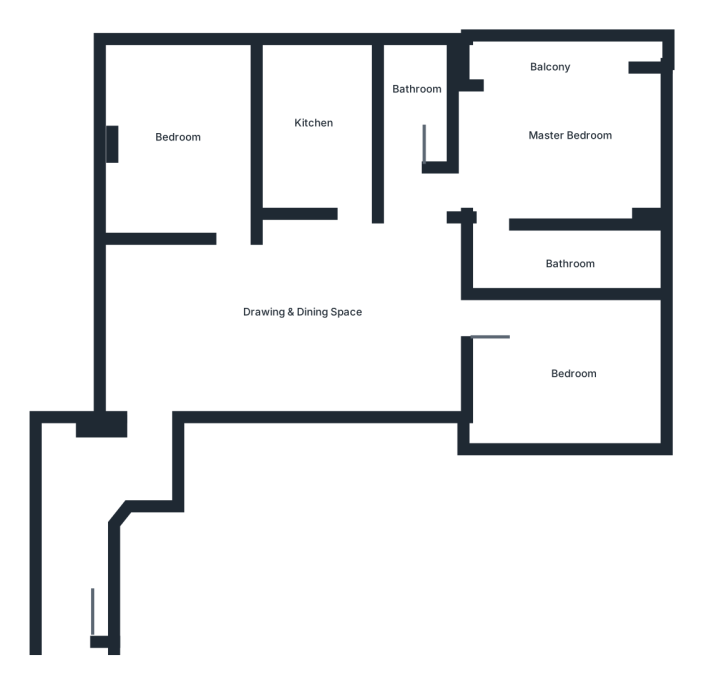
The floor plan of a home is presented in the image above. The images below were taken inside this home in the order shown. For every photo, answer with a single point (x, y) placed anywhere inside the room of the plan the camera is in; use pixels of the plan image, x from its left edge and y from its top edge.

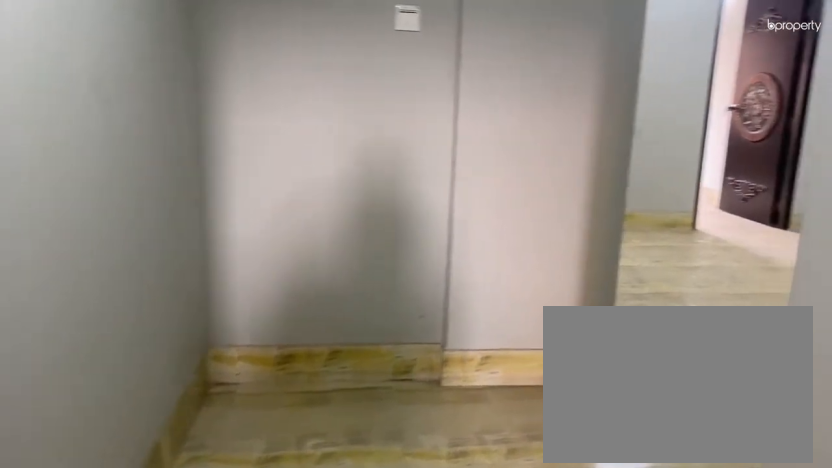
(71, 571)
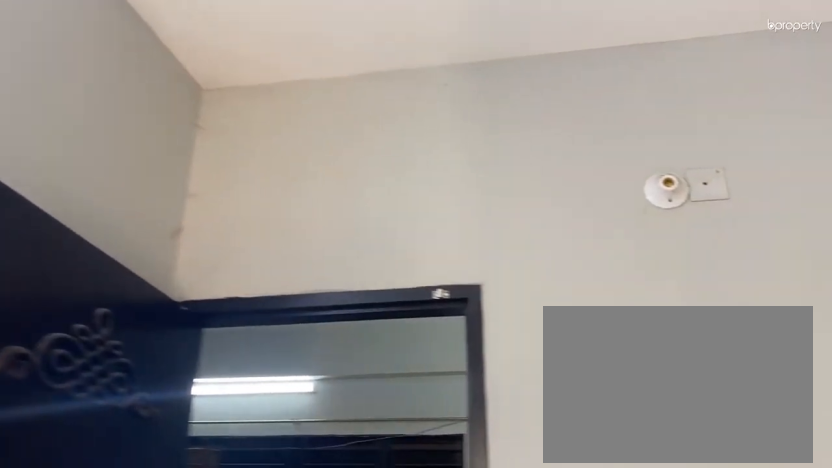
(169, 161)
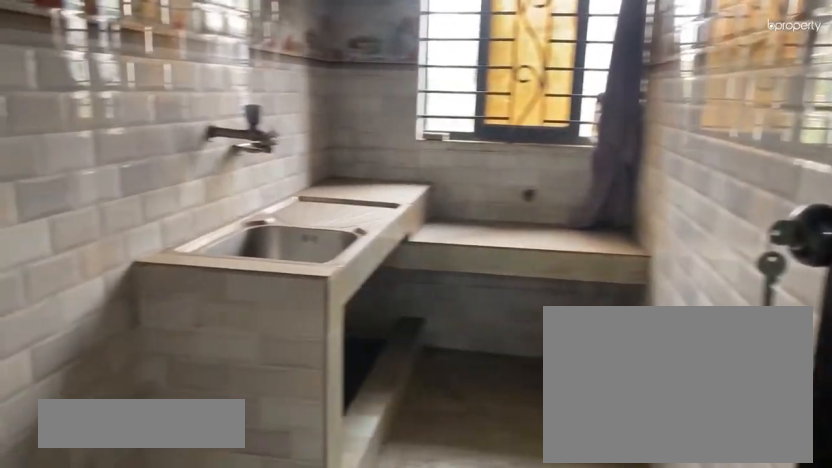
(321, 137)
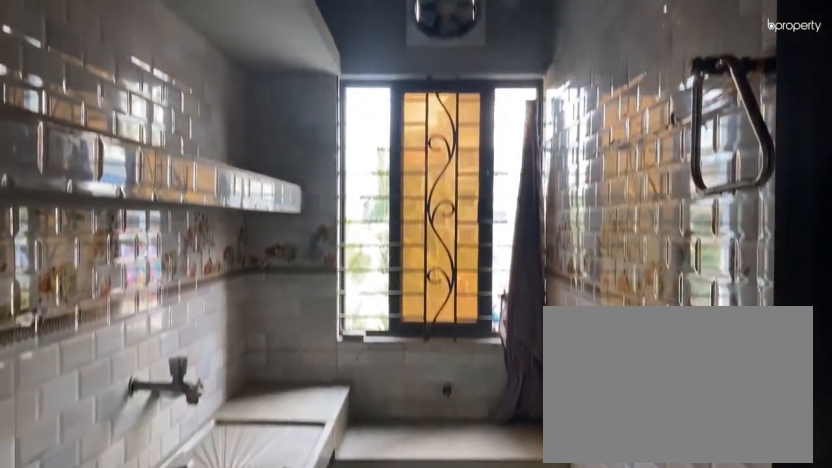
(321, 137)
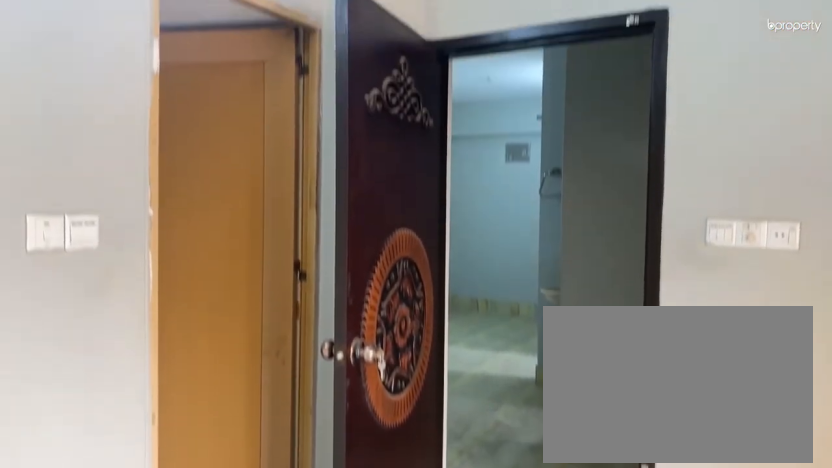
(556, 141)
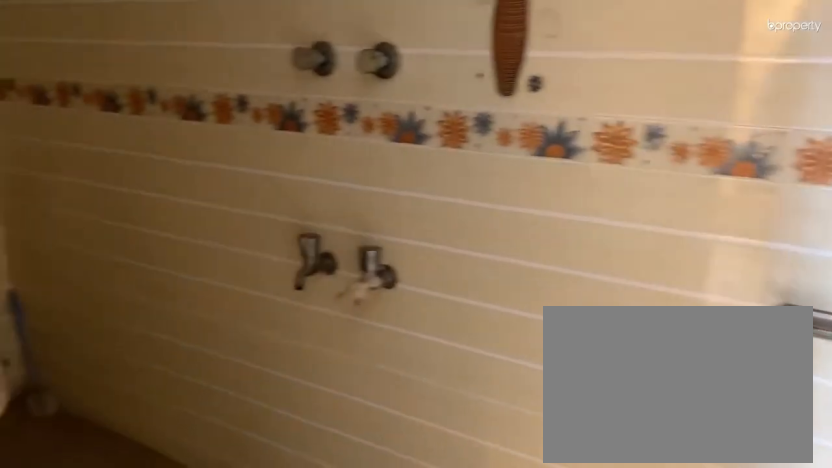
(561, 265)
